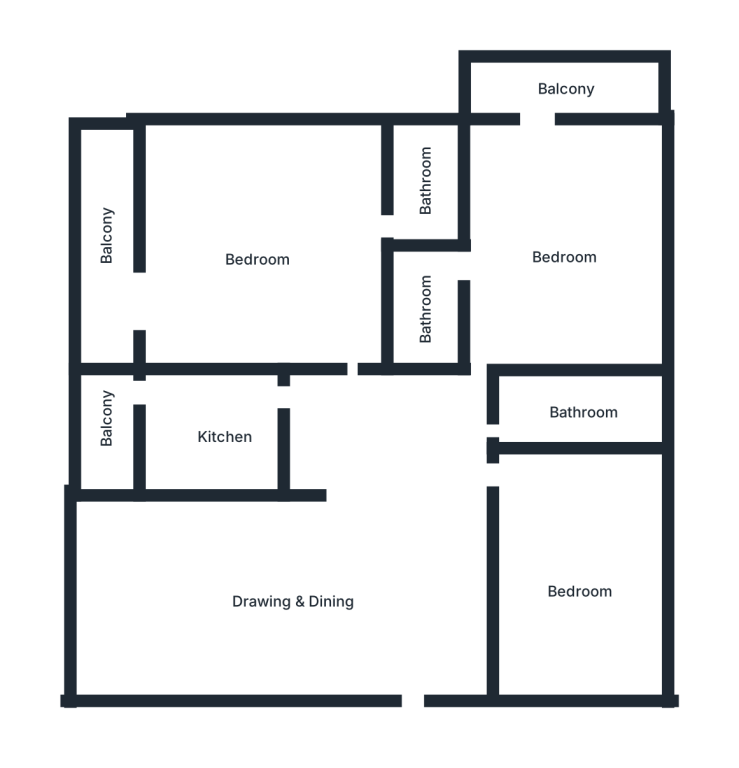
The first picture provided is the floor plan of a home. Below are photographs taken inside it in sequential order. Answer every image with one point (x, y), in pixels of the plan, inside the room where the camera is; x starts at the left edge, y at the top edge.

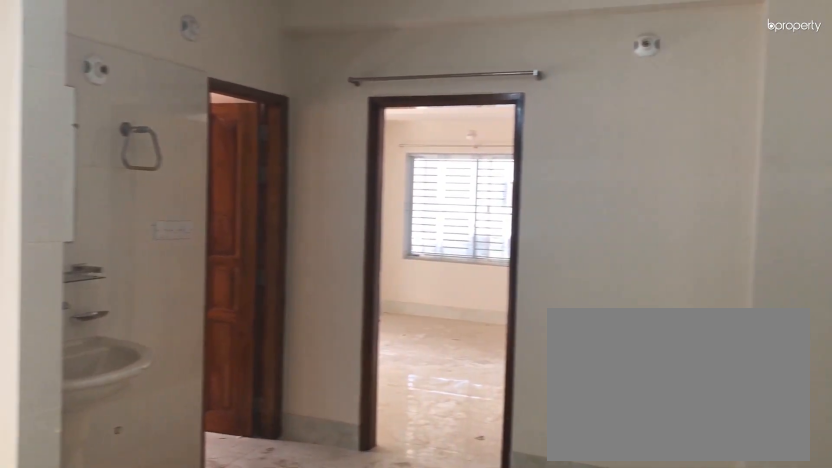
(296, 606)
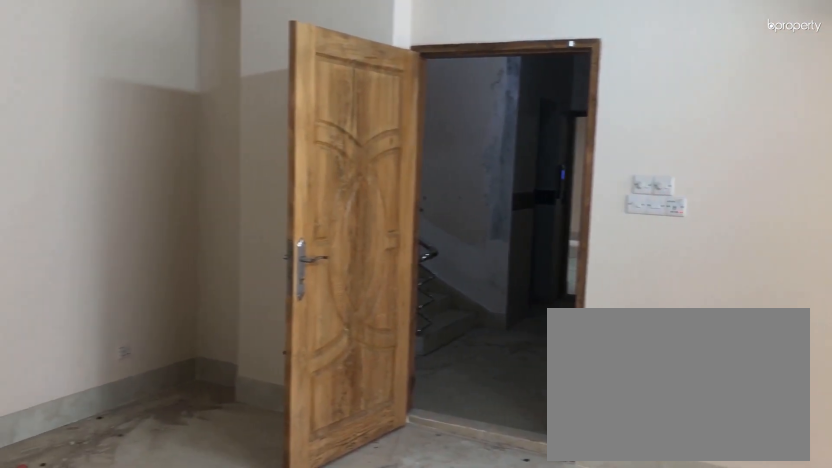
(296, 606)
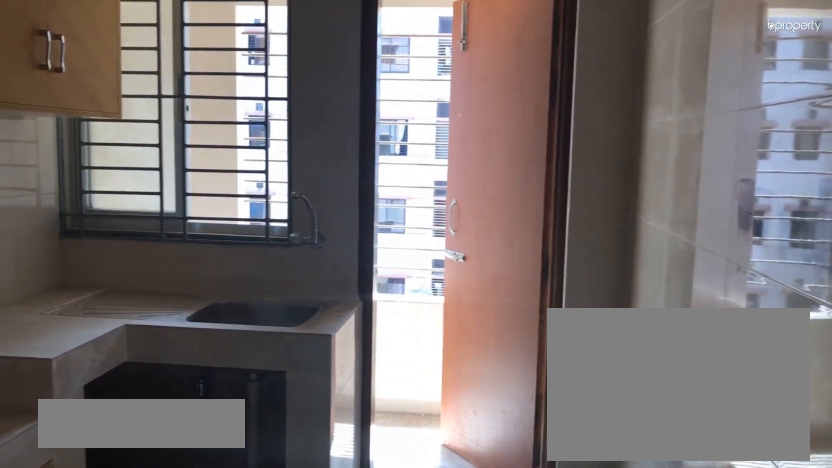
(220, 430)
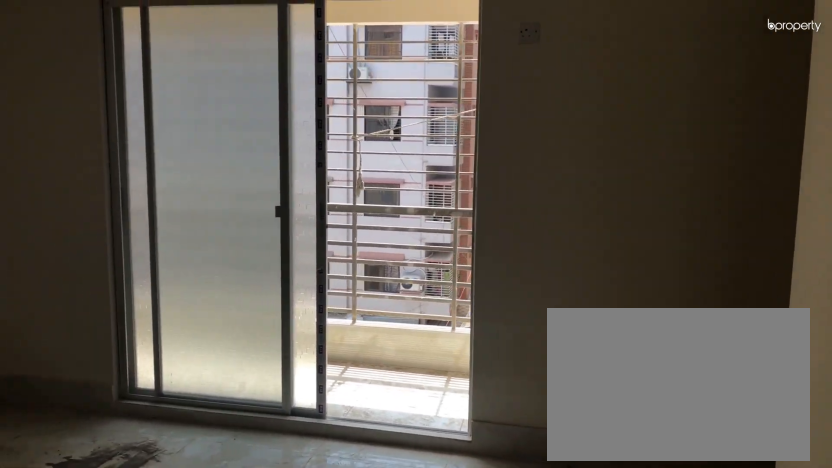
(257, 260)
